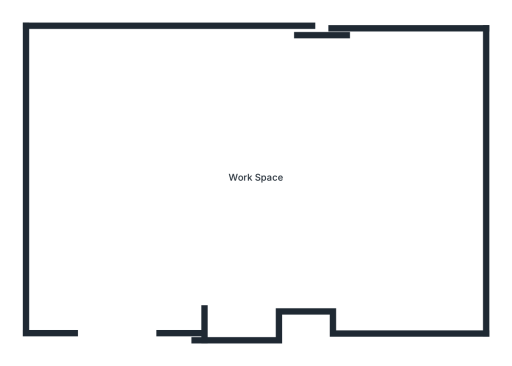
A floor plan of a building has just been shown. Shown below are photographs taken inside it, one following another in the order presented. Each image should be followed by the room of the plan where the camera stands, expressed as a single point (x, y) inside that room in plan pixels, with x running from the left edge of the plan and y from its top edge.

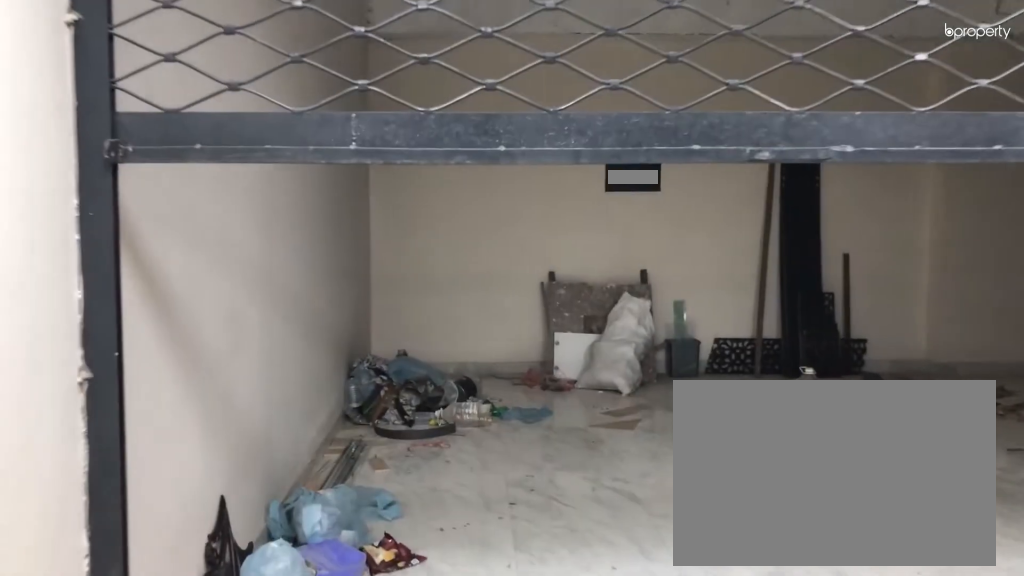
(124, 296)
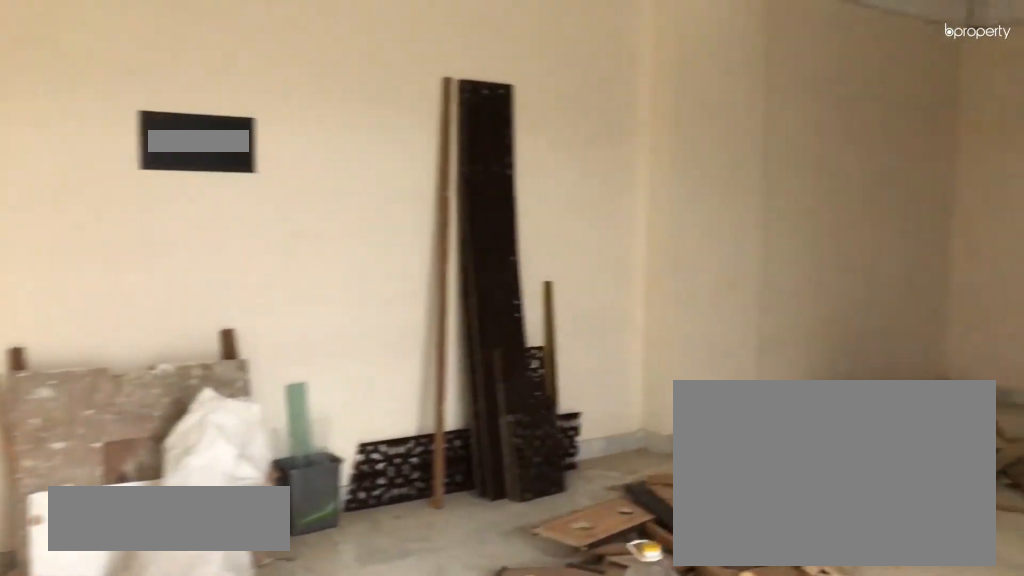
(258, 156)
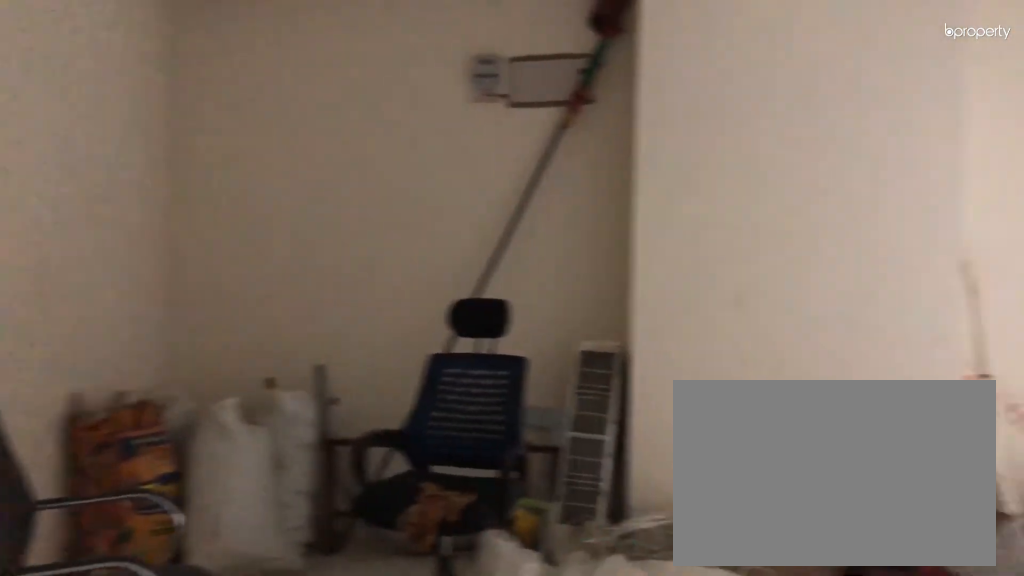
(258, 157)
